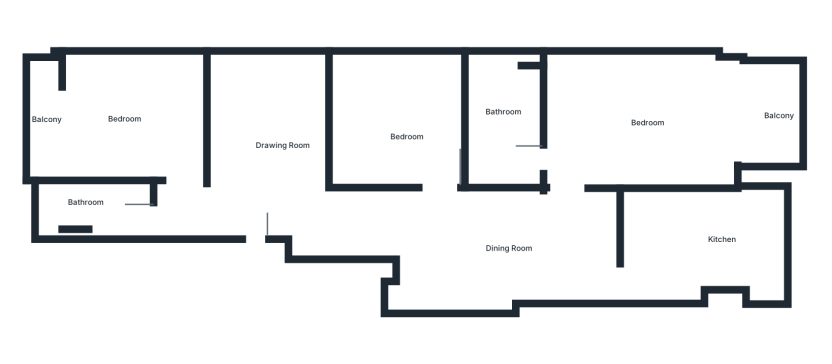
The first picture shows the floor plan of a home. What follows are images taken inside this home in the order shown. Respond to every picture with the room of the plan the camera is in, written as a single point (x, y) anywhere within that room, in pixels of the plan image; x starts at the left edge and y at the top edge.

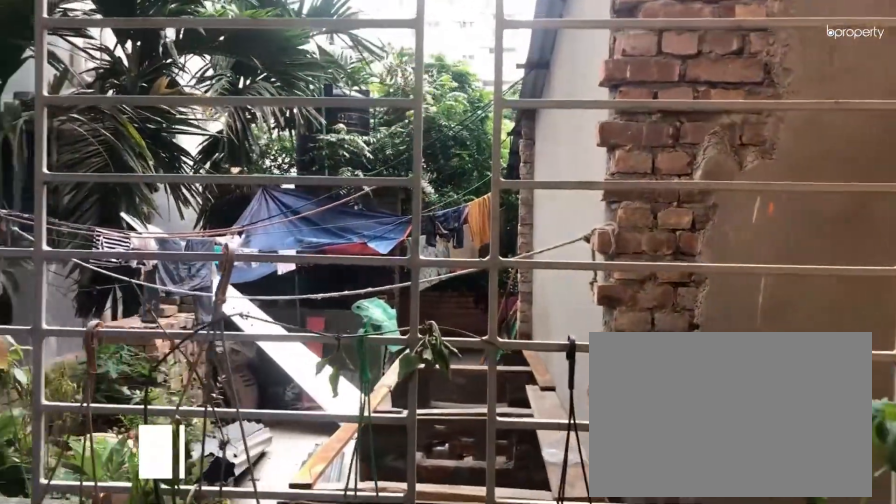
(42, 112)
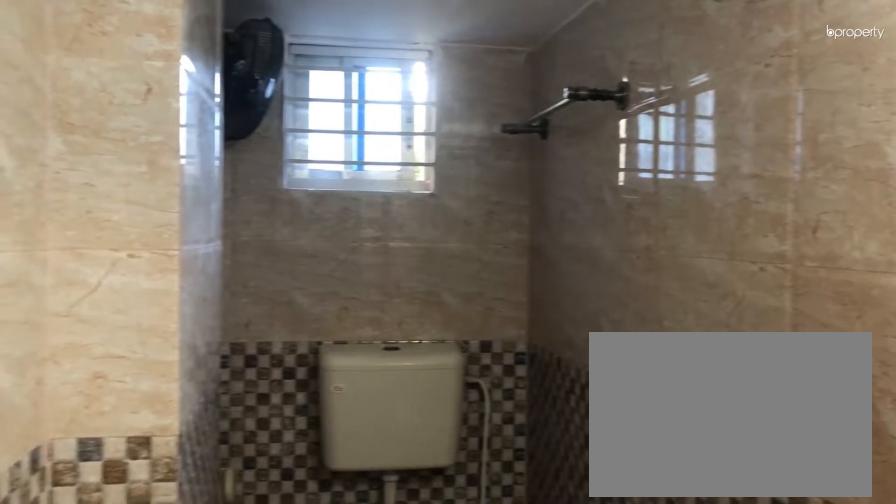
(100, 208)
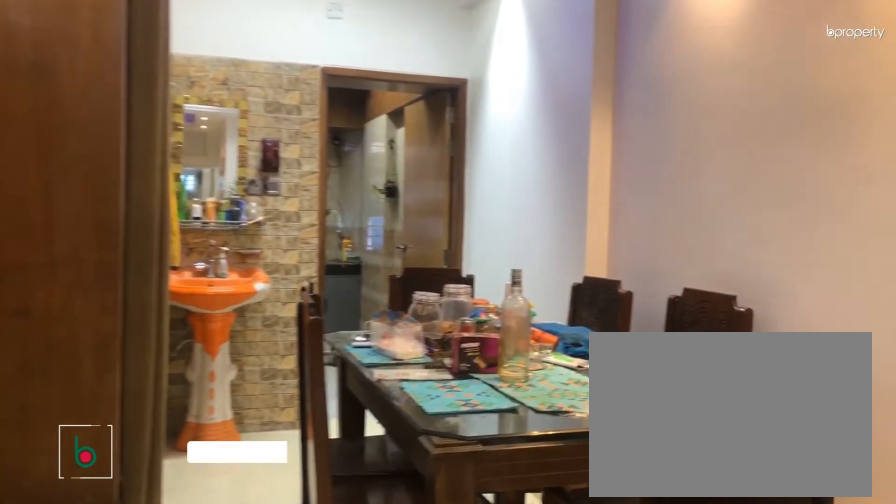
(476, 245)
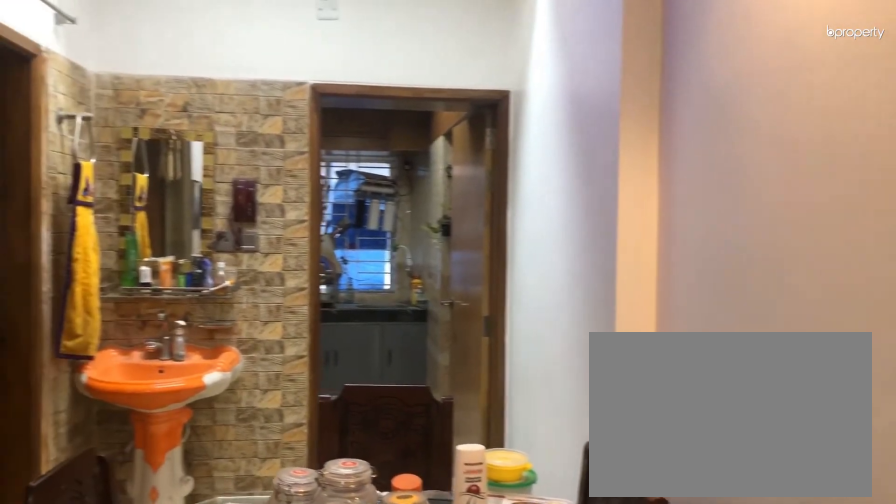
(476, 245)
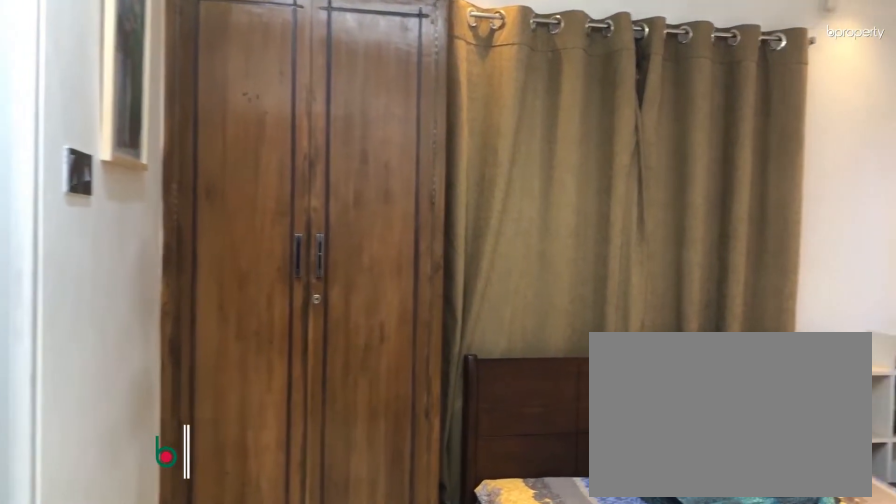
(660, 120)
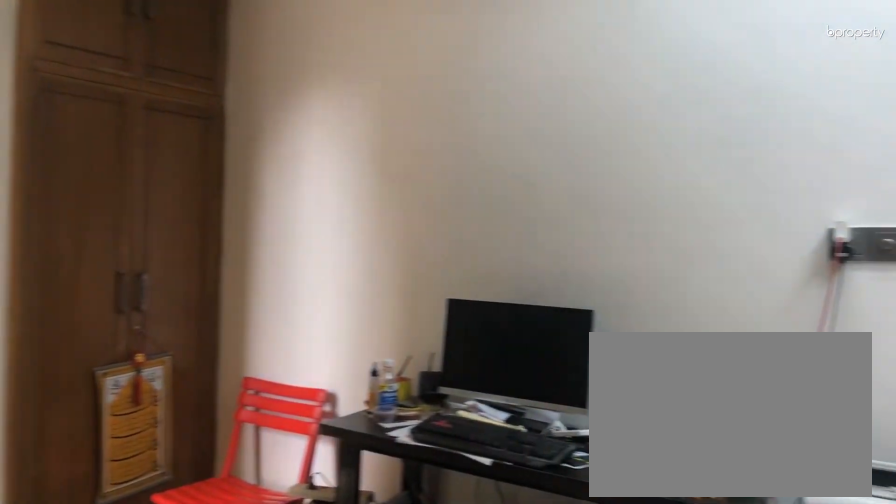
(653, 127)
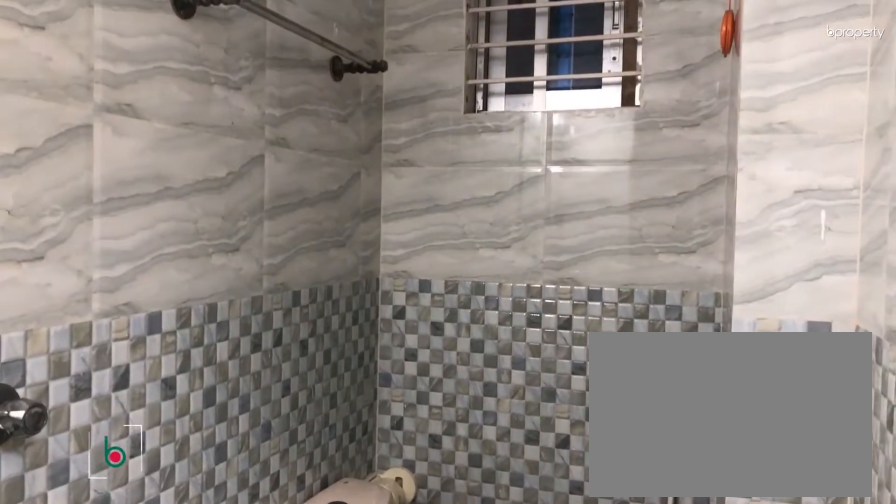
(508, 143)
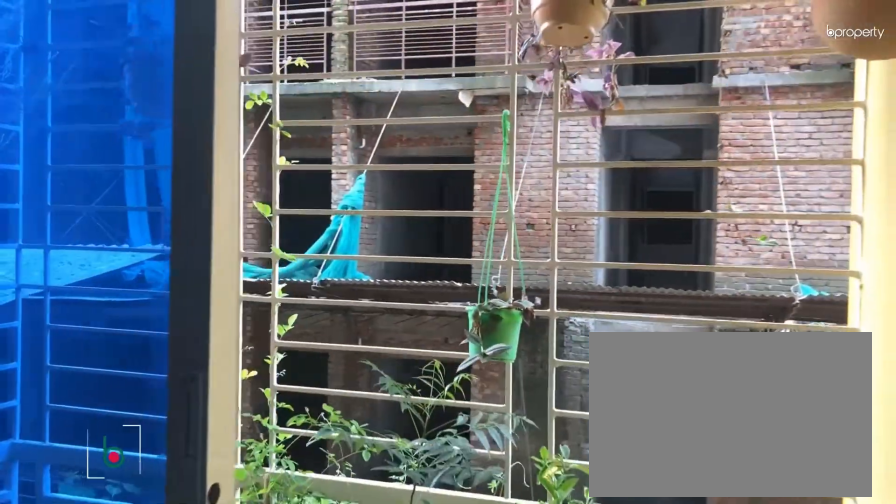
(767, 115)
